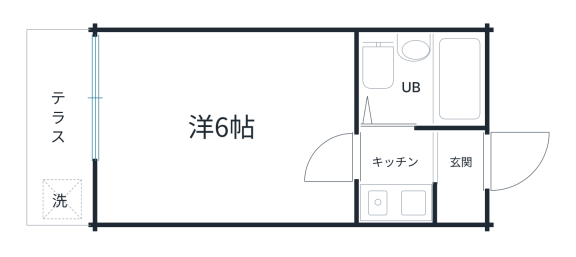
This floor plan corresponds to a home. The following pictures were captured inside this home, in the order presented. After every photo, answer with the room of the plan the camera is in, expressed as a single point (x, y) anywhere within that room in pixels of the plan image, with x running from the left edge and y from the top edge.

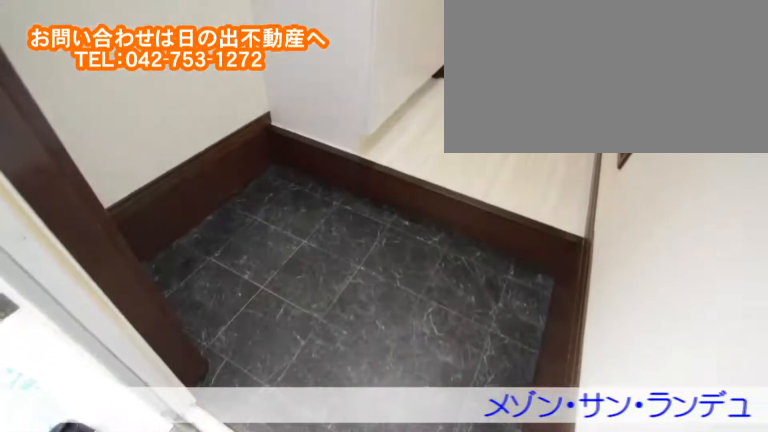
(441, 160)
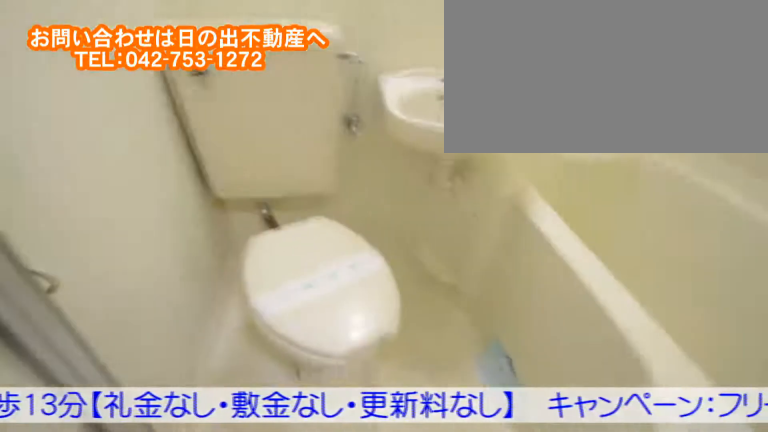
(448, 81)
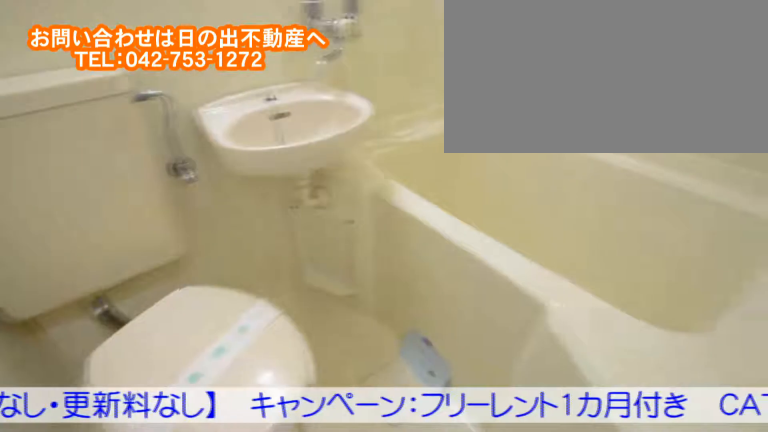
(448, 82)
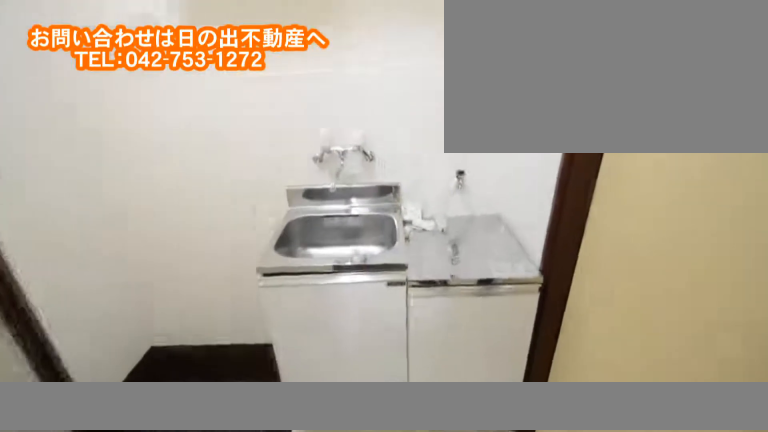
(396, 151)
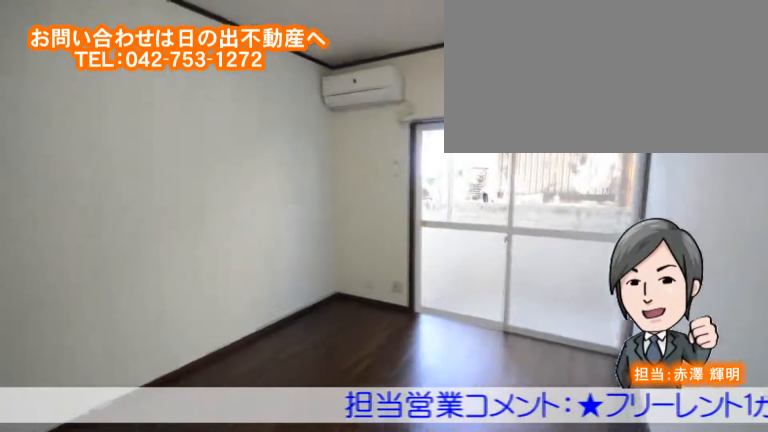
(156, 121)
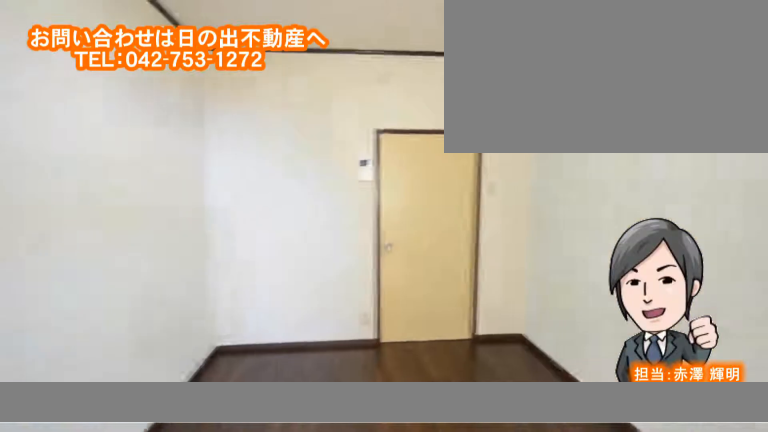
(157, 122)
